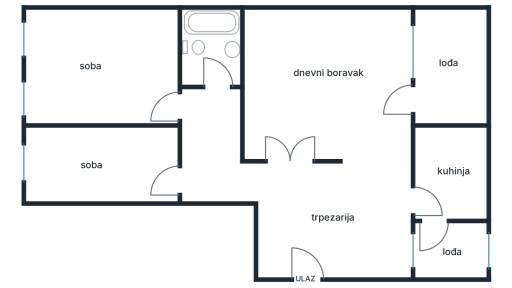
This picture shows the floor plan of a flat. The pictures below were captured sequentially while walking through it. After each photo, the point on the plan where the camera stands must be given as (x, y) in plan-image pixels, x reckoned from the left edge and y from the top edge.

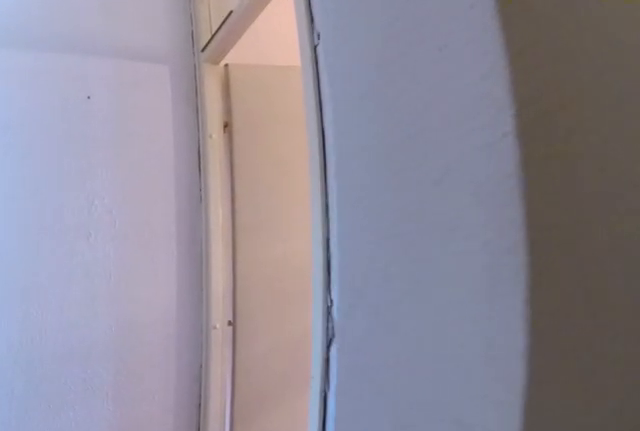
(210, 105)
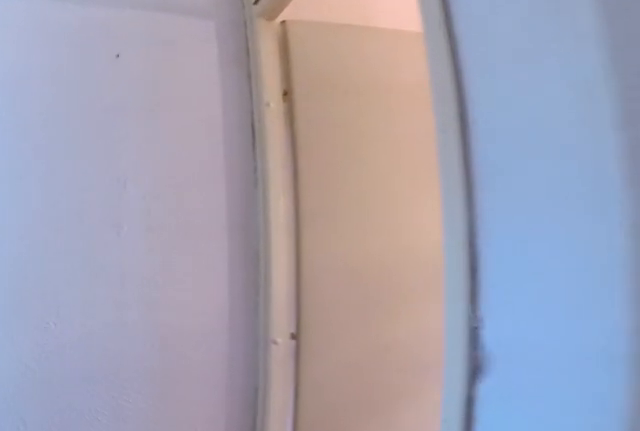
(209, 127)
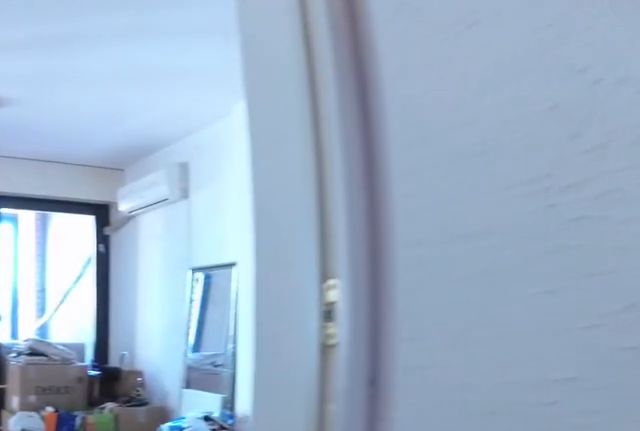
(218, 180)
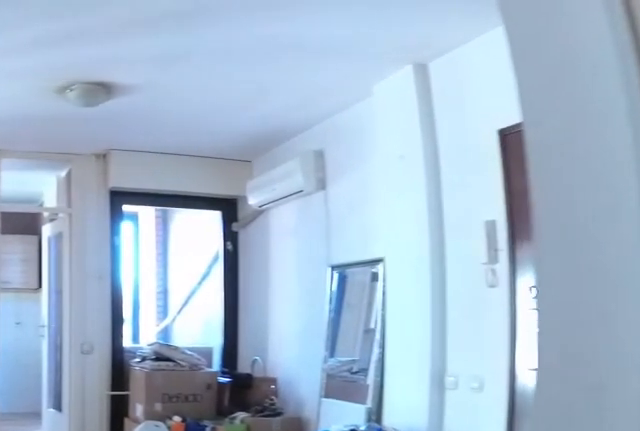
(221, 181)
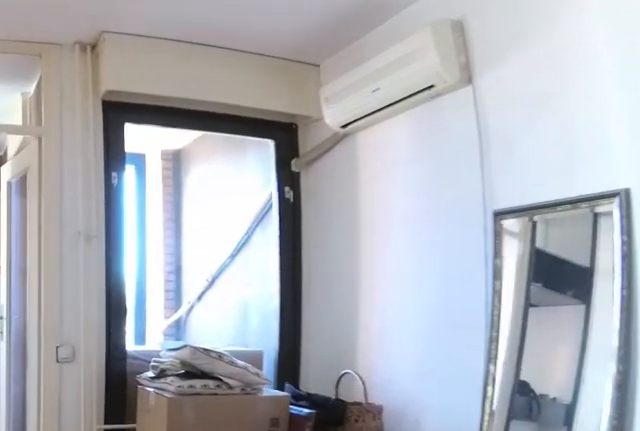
(314, 188)
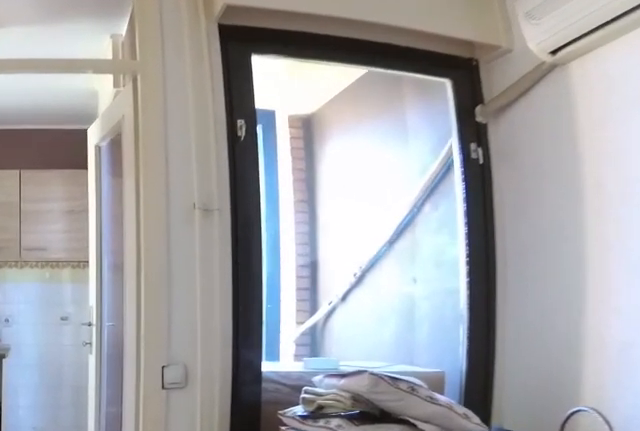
(337, 190)
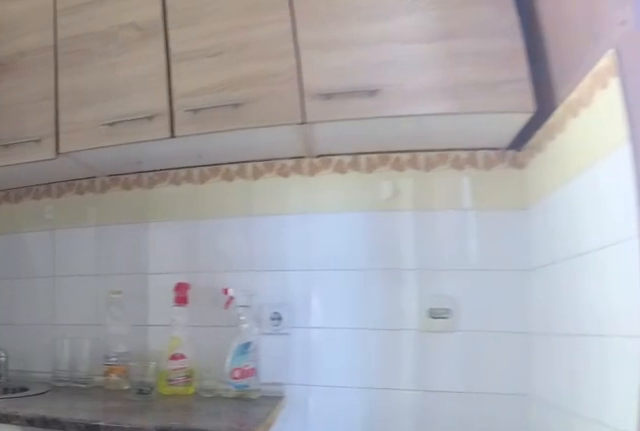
(411, 200)
